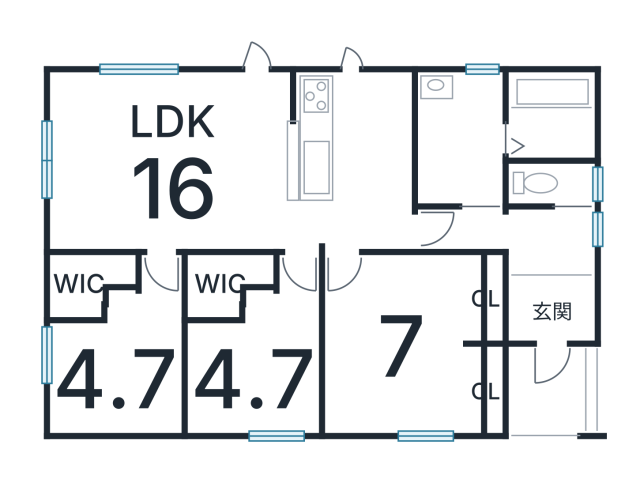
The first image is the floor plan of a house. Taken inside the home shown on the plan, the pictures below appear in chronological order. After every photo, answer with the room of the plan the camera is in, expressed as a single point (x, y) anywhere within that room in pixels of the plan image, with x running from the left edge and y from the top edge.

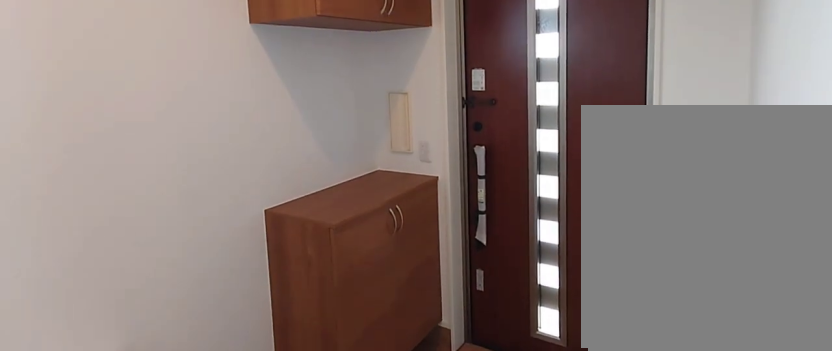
(555, 301)
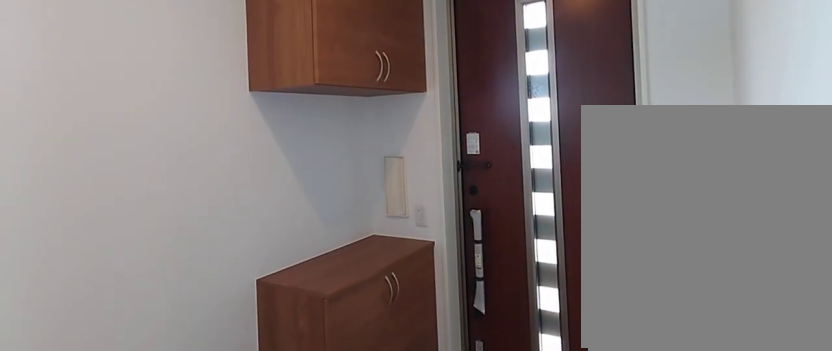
(555, 301)
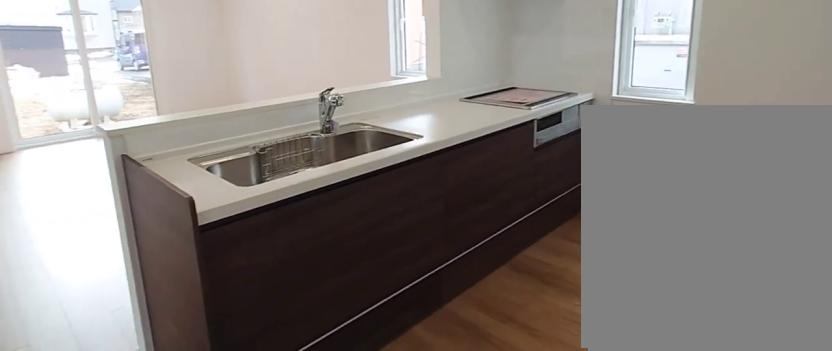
(366, 162)
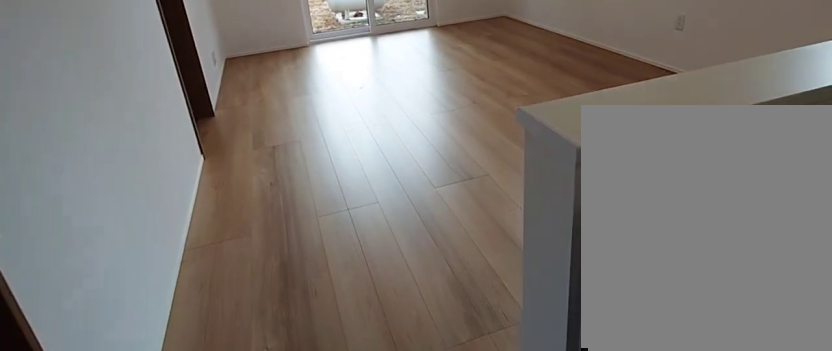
(170, 157)
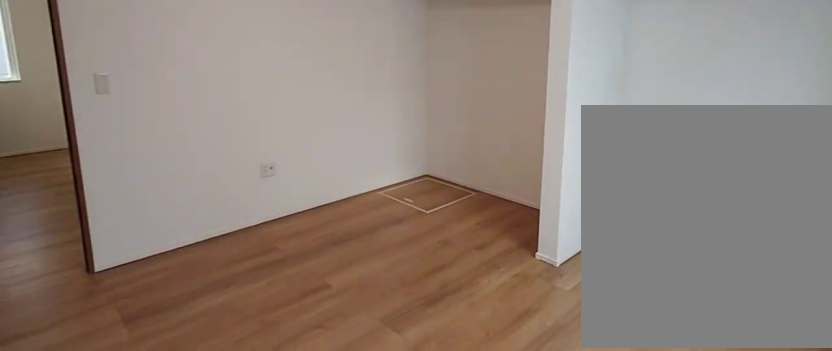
(403, 342)
